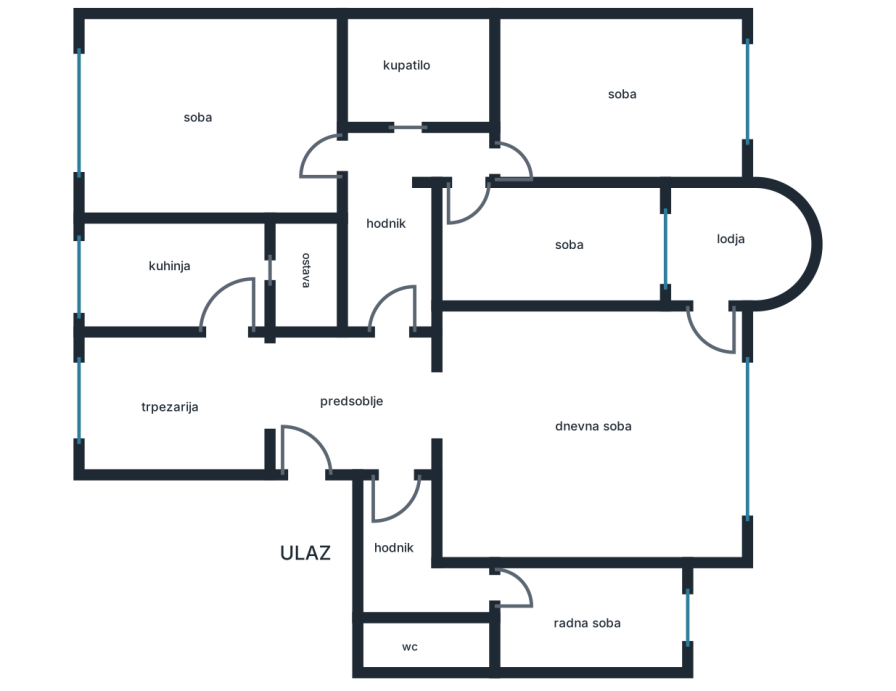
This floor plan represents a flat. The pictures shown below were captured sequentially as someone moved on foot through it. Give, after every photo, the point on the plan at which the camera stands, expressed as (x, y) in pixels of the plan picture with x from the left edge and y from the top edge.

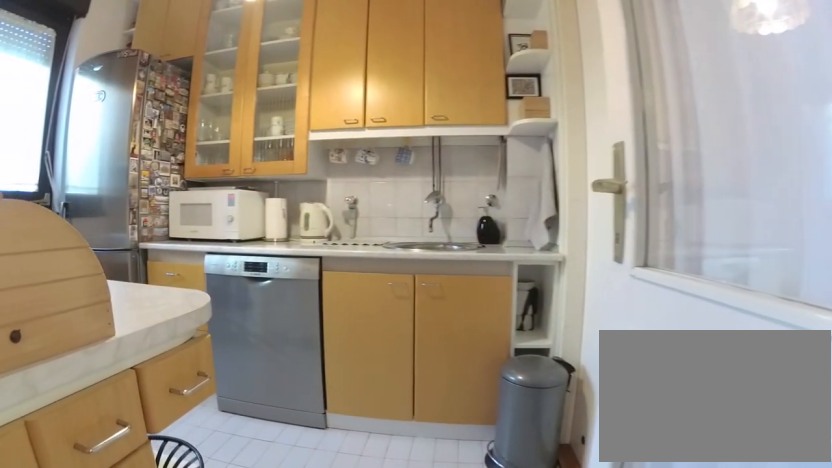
(233, 374)
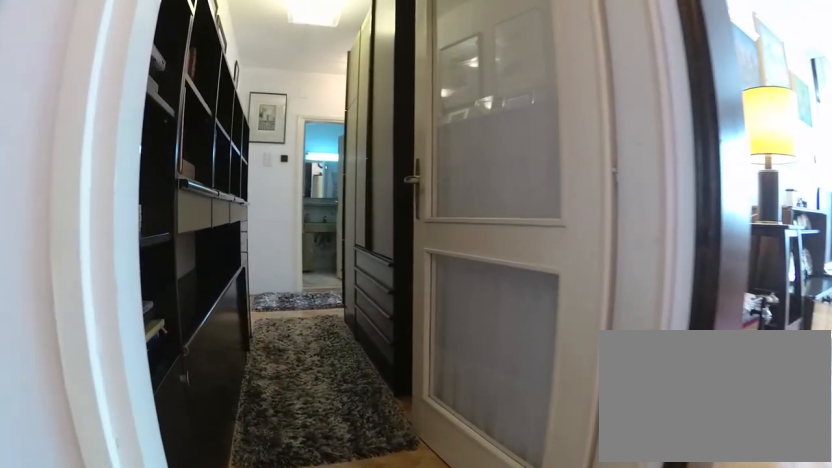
(368, 394)
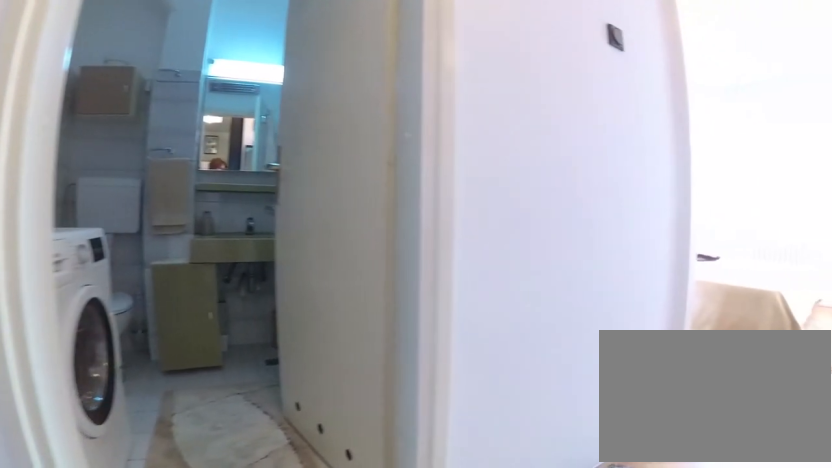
(387, 223)
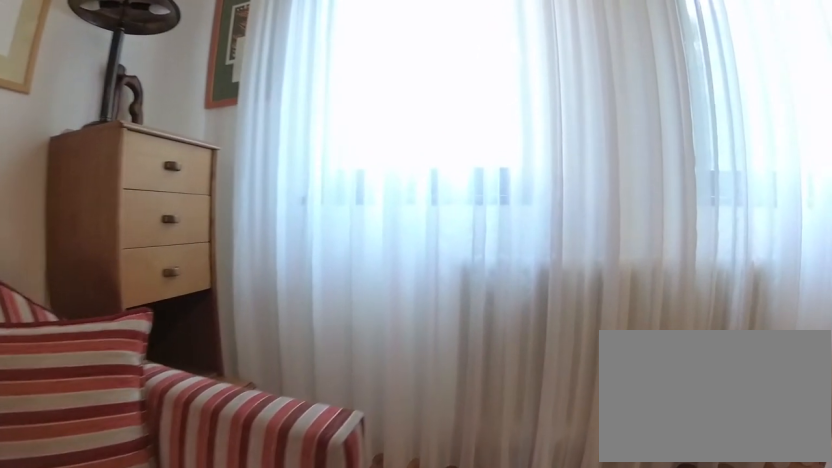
(173, 154)
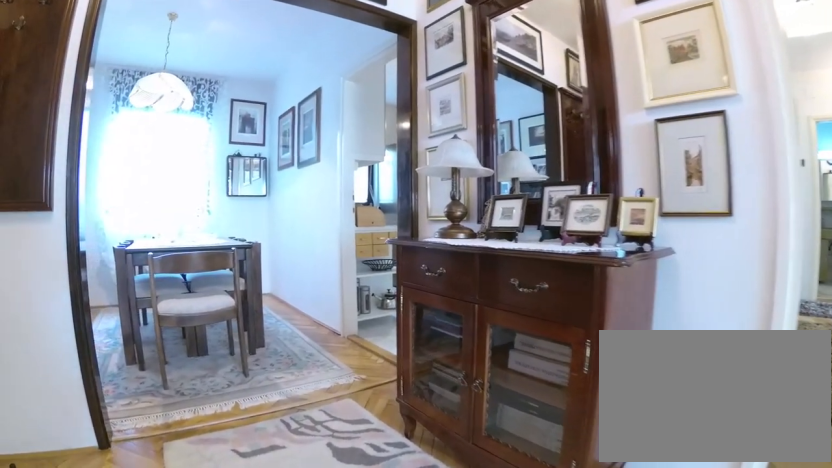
(369, 416)
